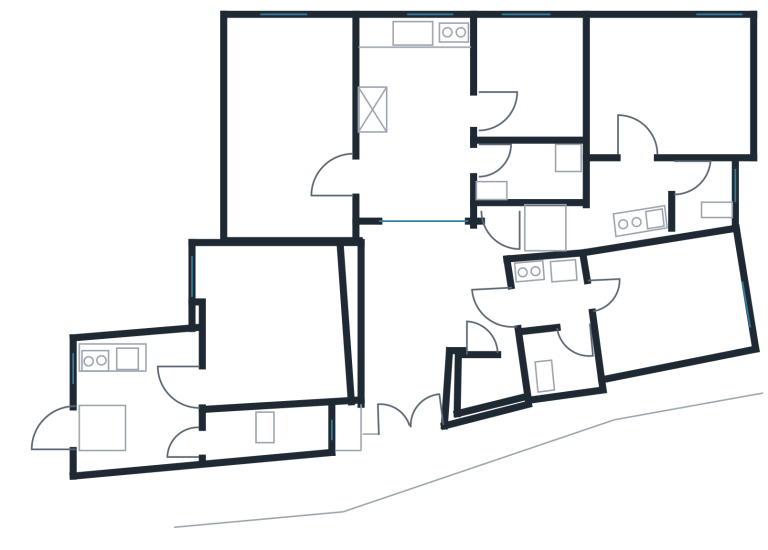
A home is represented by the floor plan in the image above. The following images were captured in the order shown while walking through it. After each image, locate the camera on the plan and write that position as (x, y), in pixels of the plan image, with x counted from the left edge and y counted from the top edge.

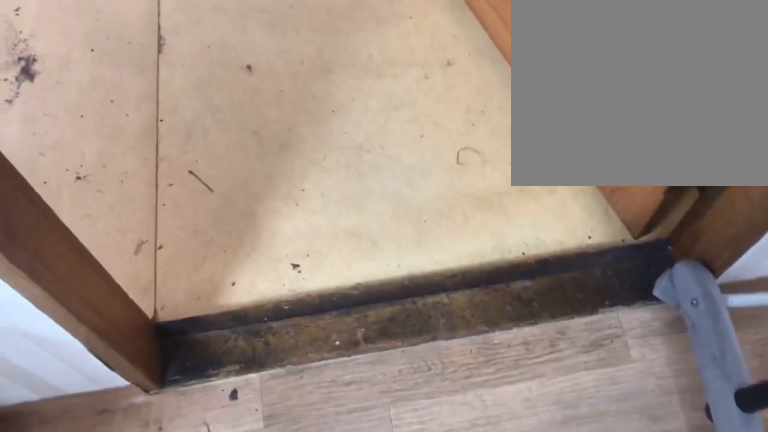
(442, 127)
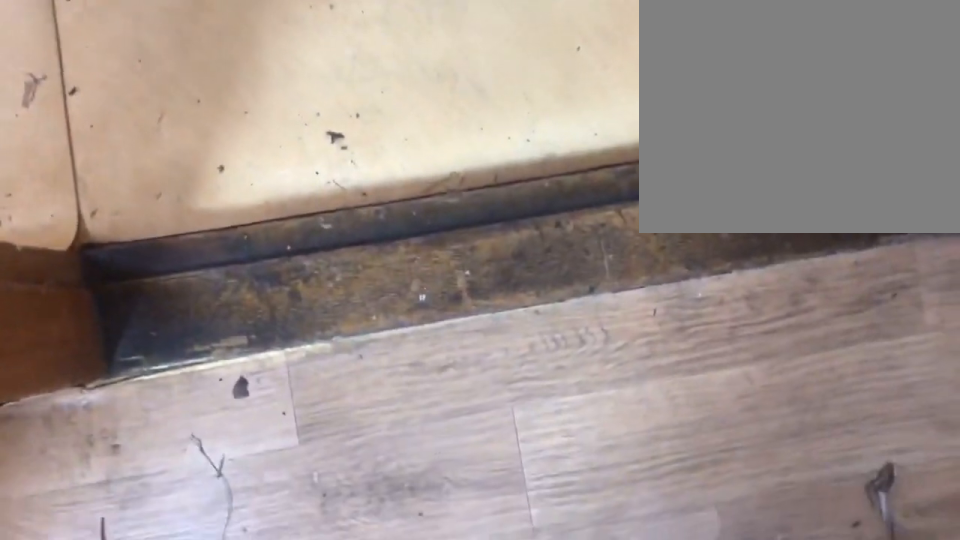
(442, 120)
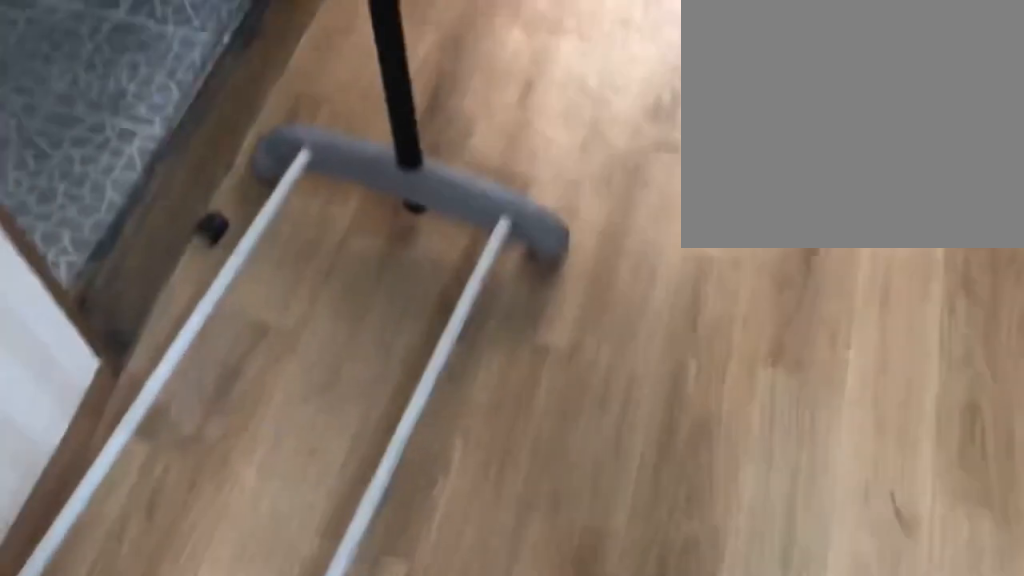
(437, 150)
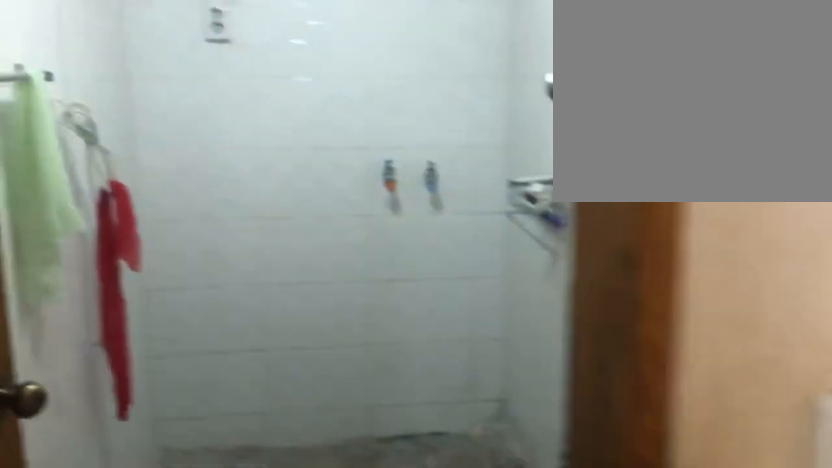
(441, 168)
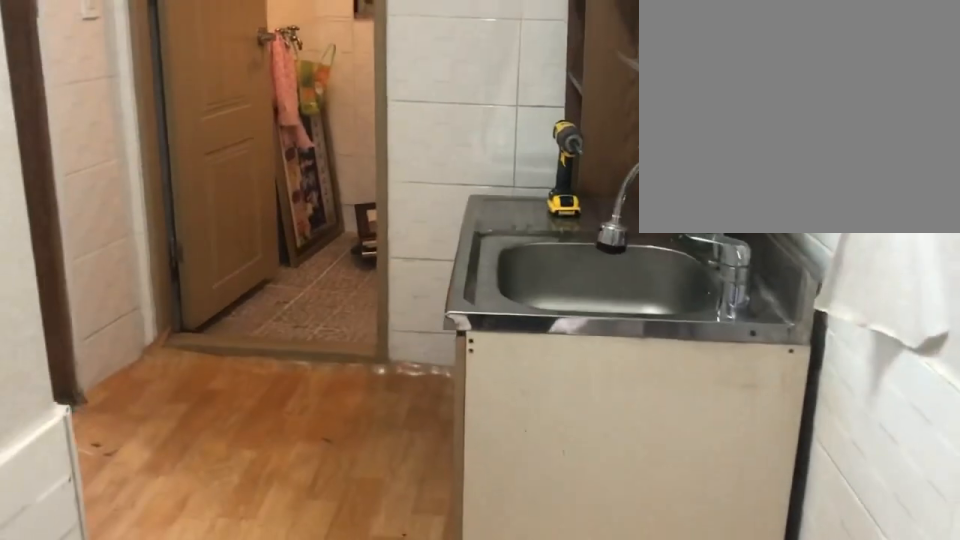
(593, 227)
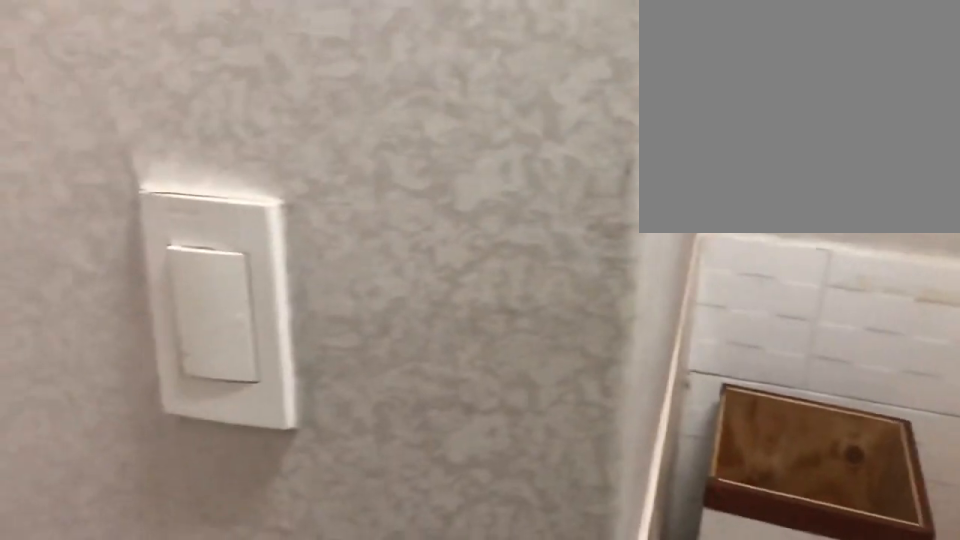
(618, 217)
